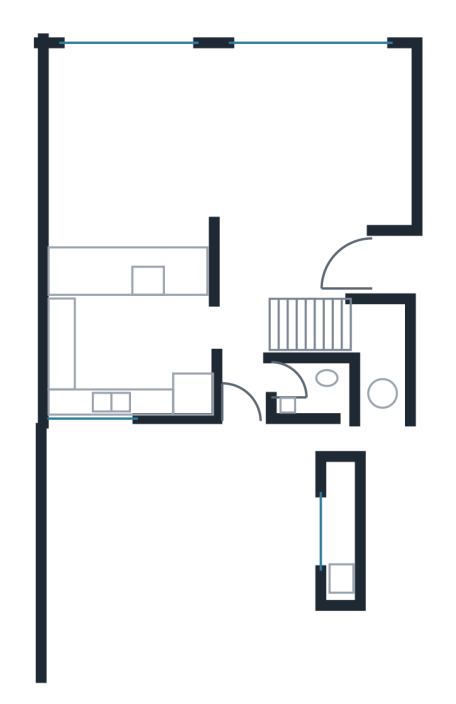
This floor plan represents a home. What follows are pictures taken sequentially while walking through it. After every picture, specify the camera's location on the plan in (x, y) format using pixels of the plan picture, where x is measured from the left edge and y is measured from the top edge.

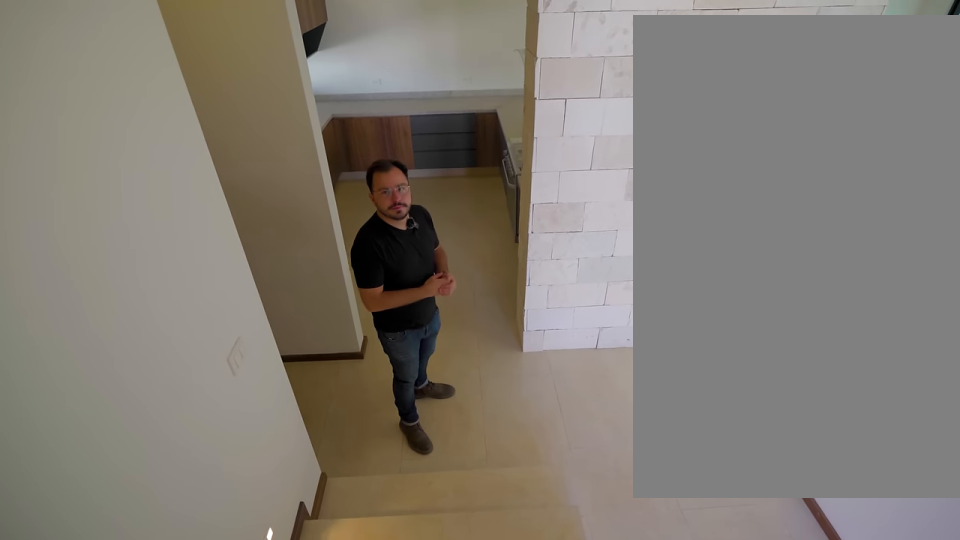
(287, 326)
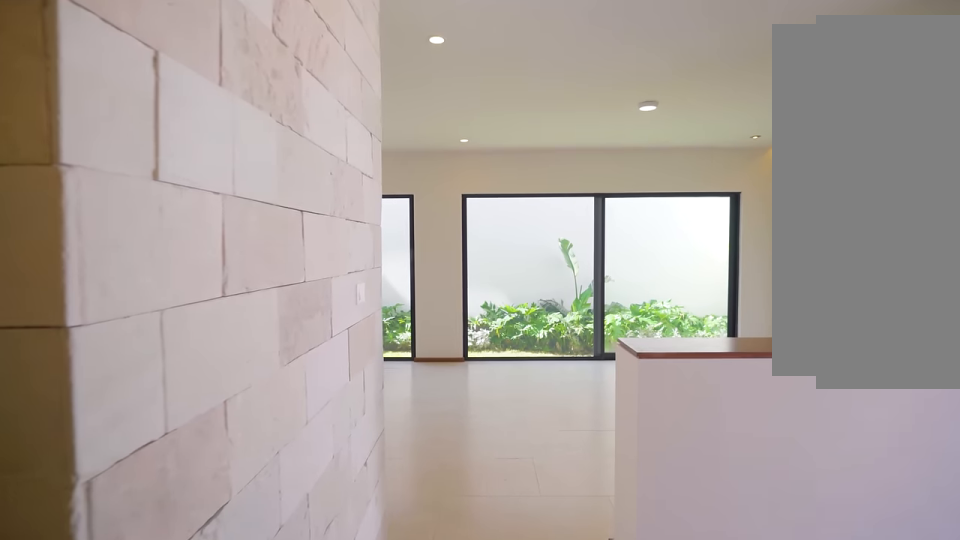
(249, 346)
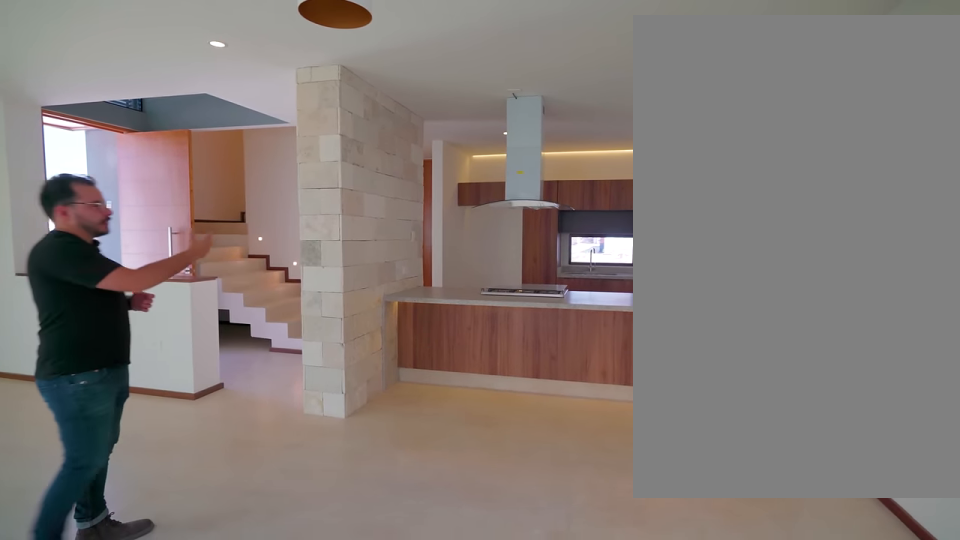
(224, 119)
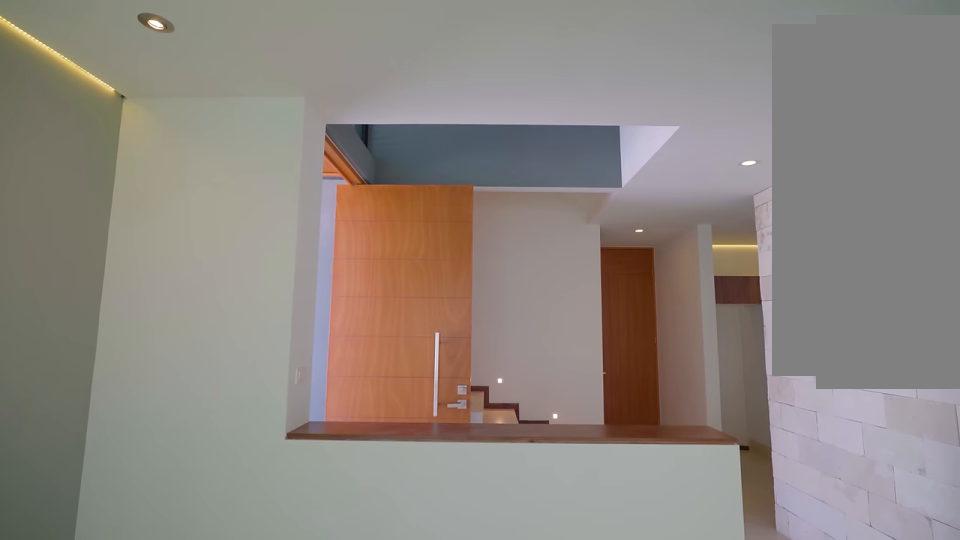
(313, 120)
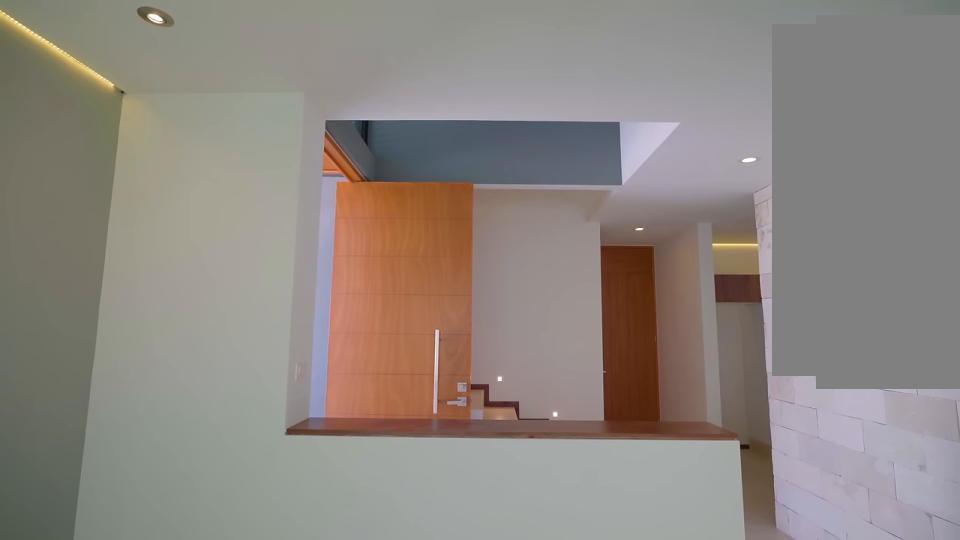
(313, 121)
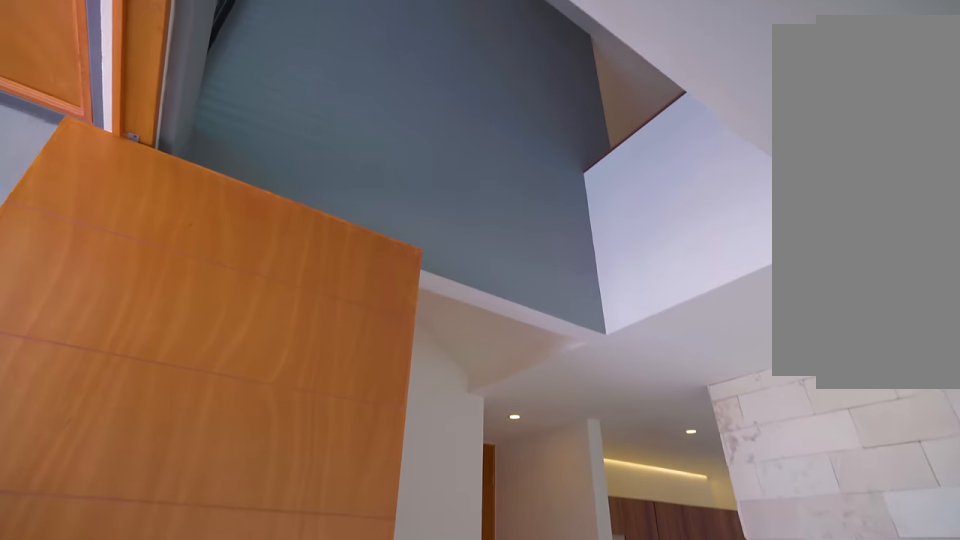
(308, 195)
